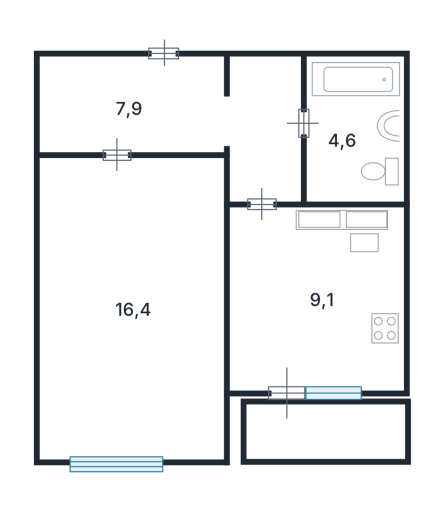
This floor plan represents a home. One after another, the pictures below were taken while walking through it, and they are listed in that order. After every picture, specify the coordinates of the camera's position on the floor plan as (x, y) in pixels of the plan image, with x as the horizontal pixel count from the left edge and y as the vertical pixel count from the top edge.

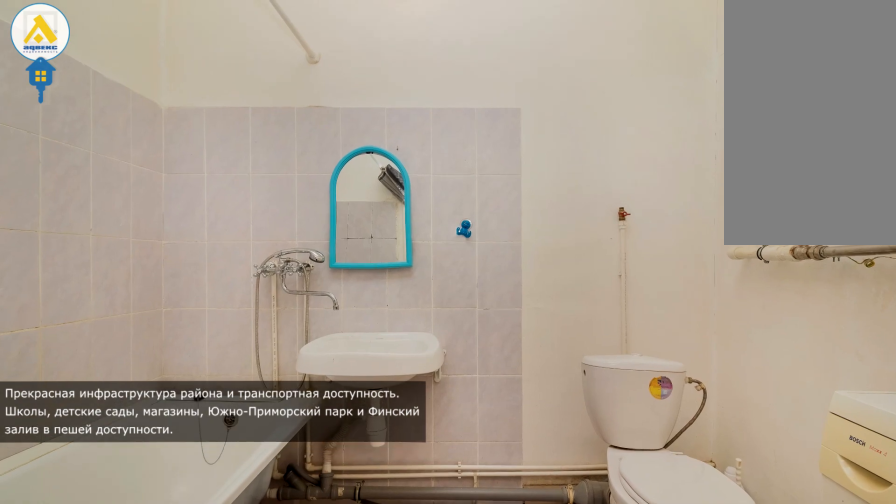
(342, 126)
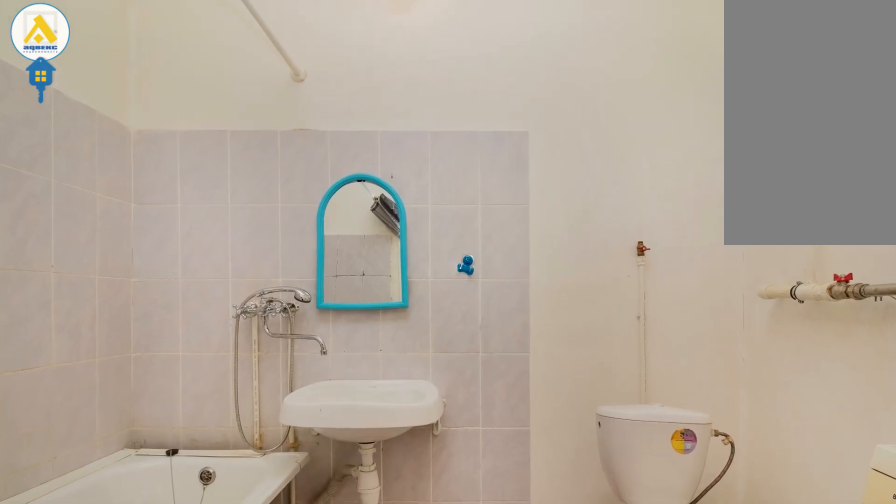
(342, 126)
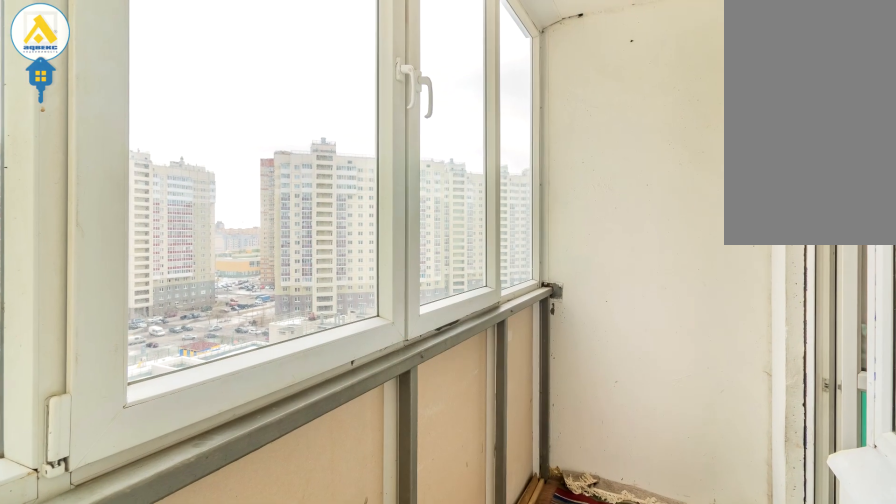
(332, 416)
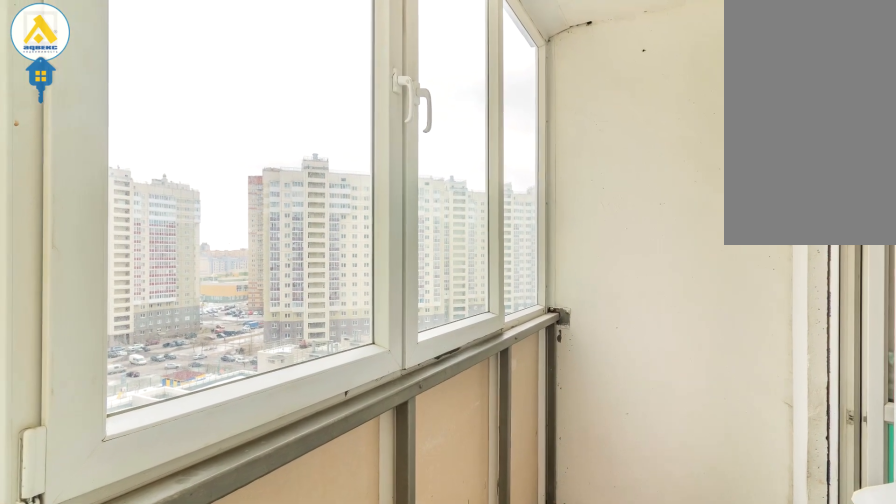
(323, 416)
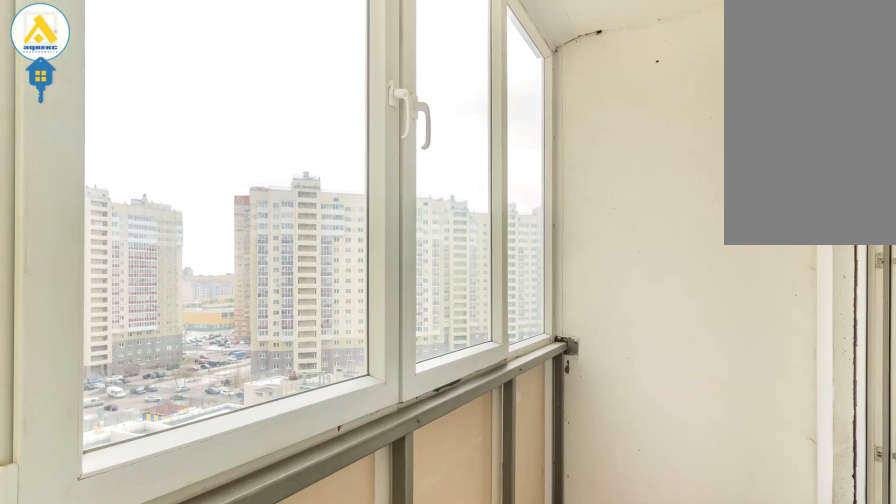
(330, 418)
